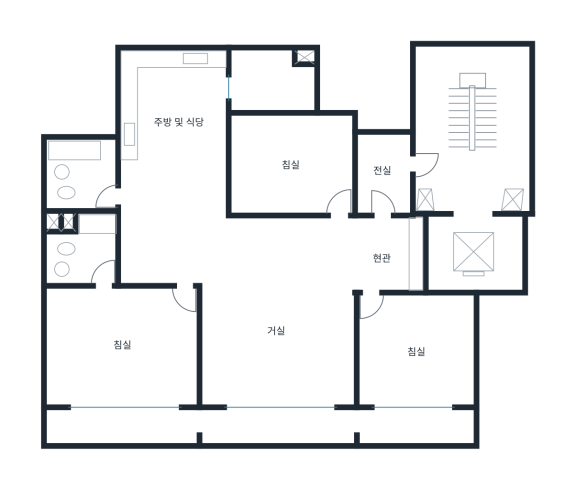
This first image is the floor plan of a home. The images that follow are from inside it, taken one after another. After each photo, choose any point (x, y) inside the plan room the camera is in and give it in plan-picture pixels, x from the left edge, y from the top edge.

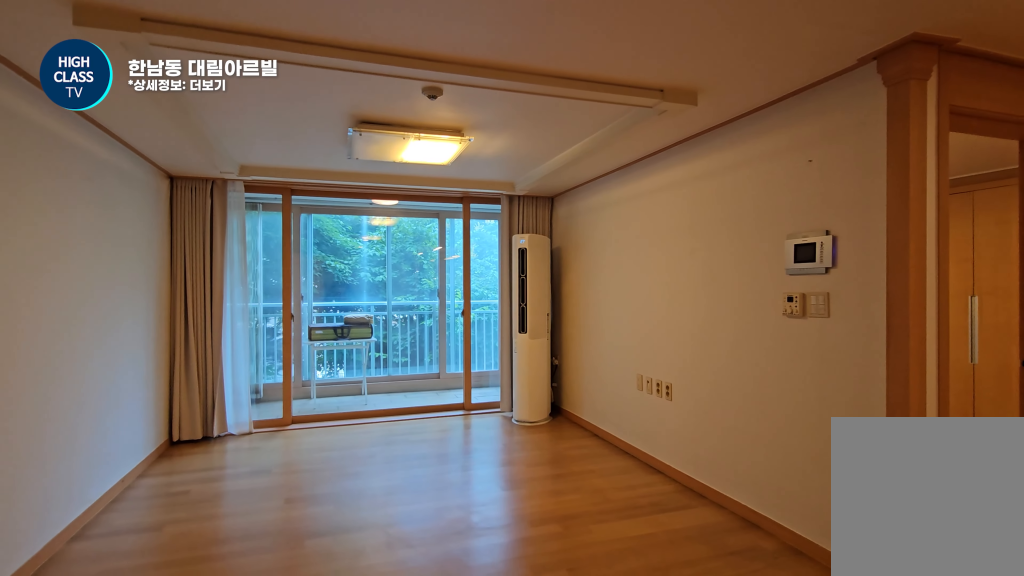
(277, 310)
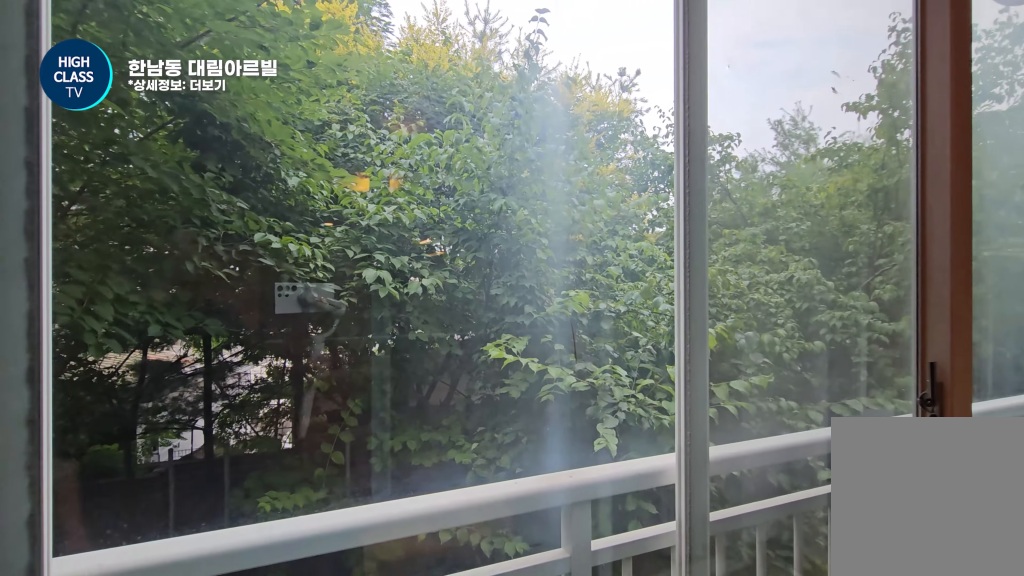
(261, 423)
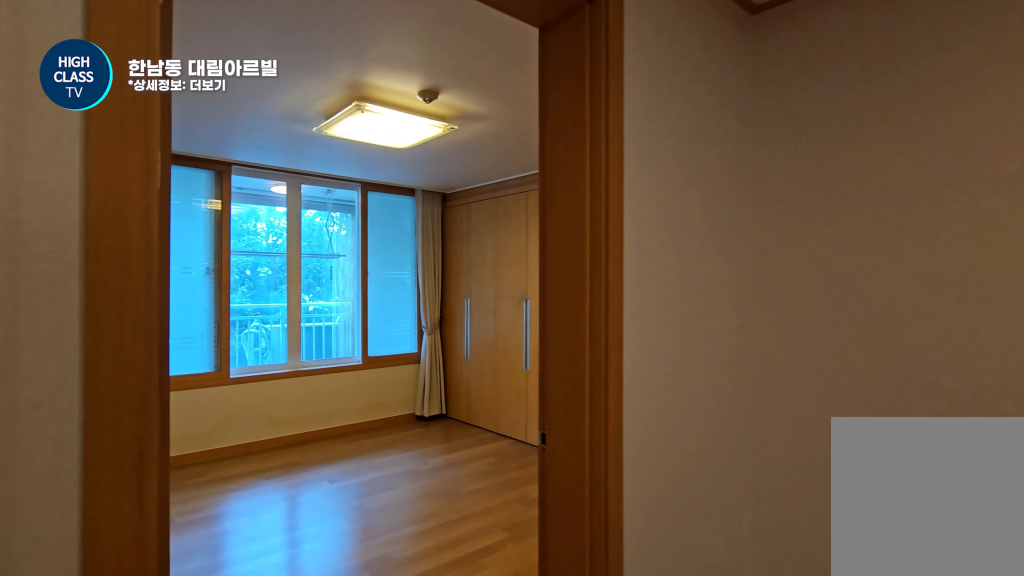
(163, 248)
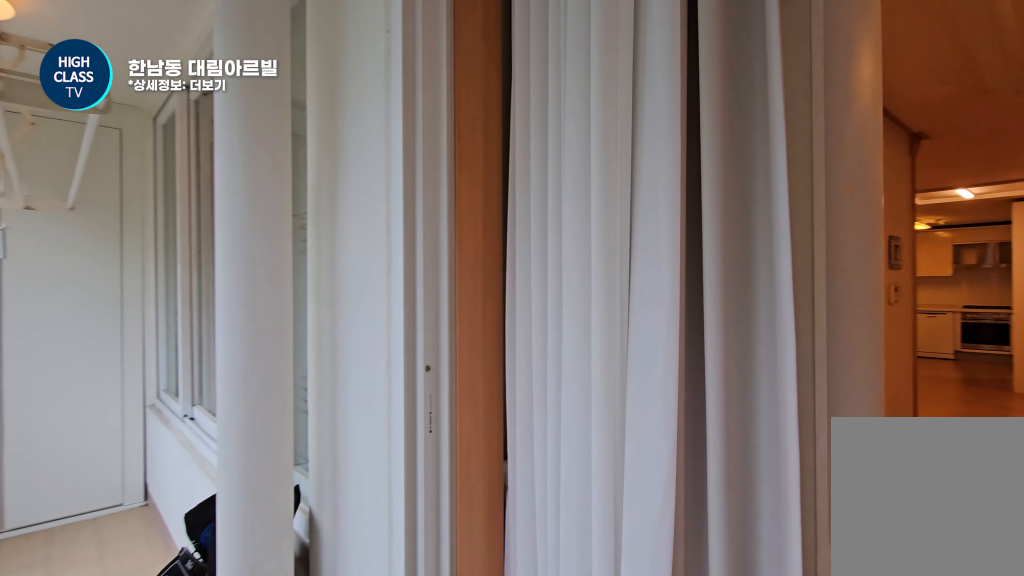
(261, 423)
